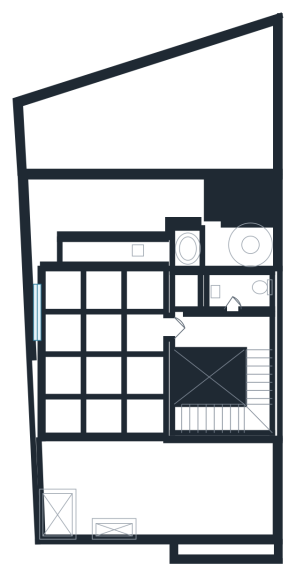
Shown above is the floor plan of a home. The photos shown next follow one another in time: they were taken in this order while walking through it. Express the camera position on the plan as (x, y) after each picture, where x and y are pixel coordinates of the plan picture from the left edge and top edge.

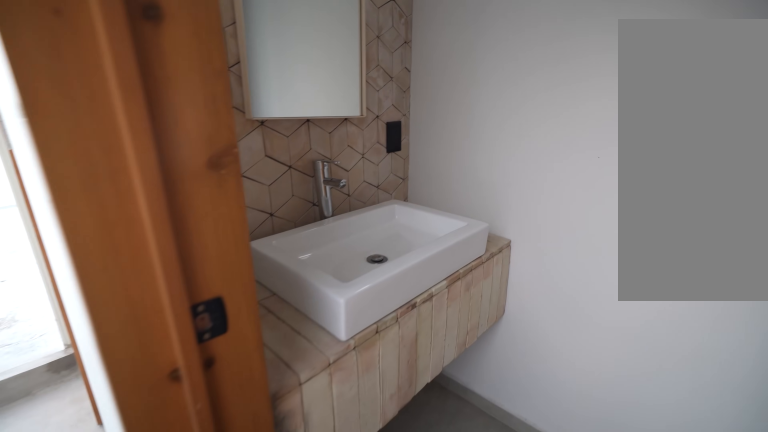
(230, 310)
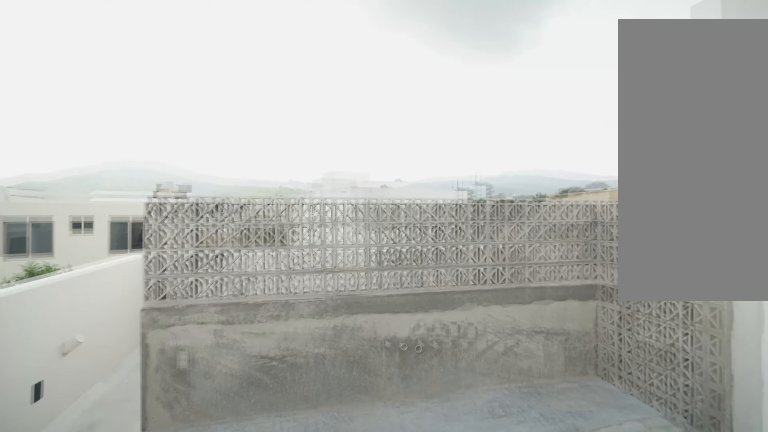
(86, 334)
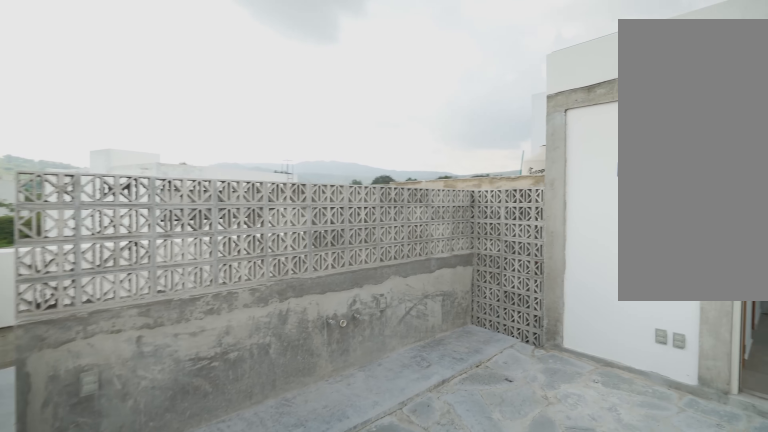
(52, 336)
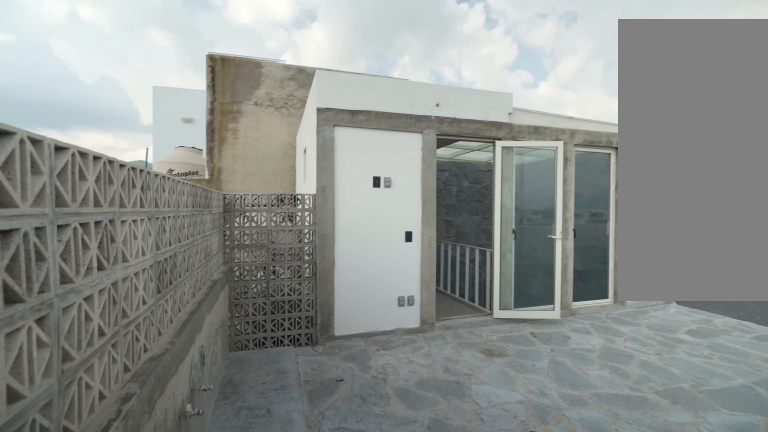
(70, 278)
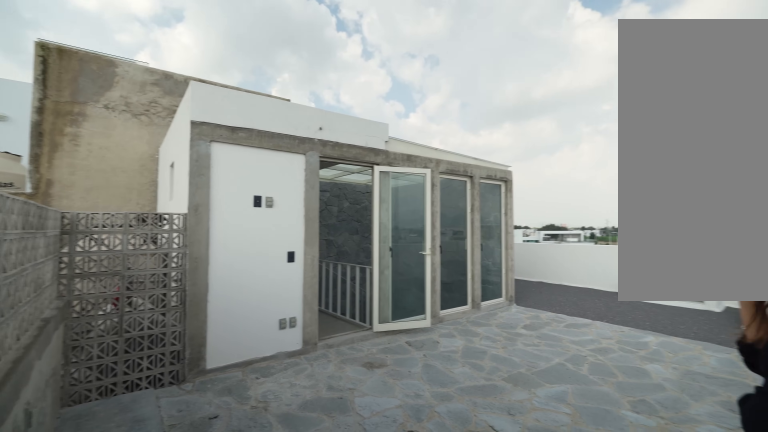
(70, 278)
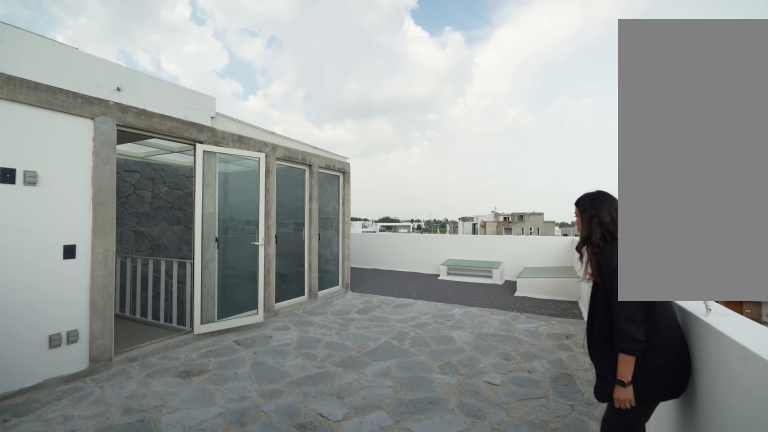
(66, 288)
